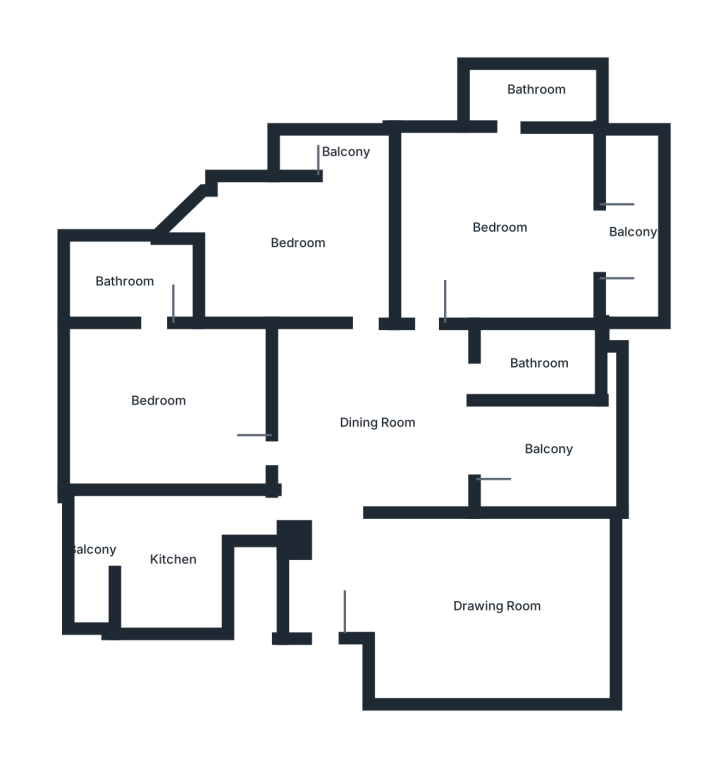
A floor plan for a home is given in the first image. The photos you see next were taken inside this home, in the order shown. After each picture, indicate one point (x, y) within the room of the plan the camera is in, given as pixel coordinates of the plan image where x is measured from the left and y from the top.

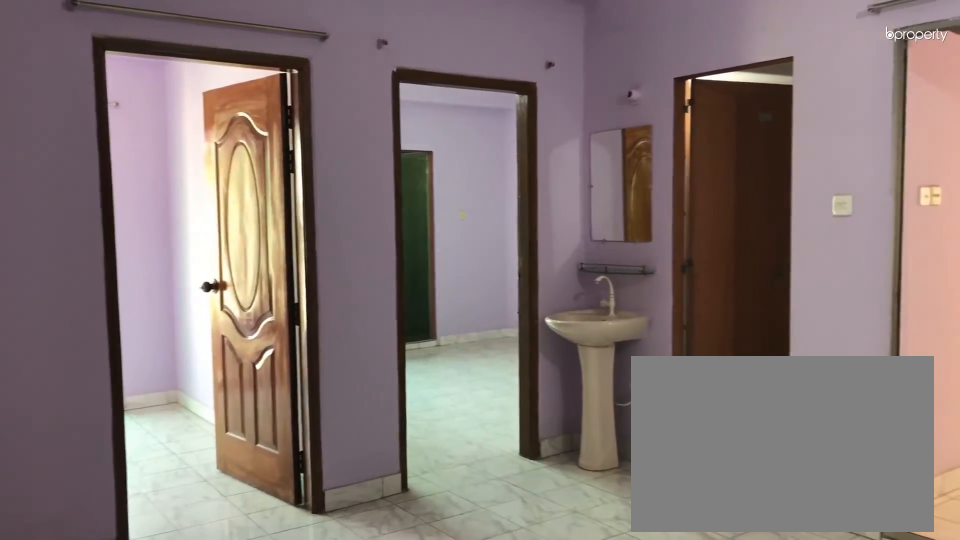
(380, 425)
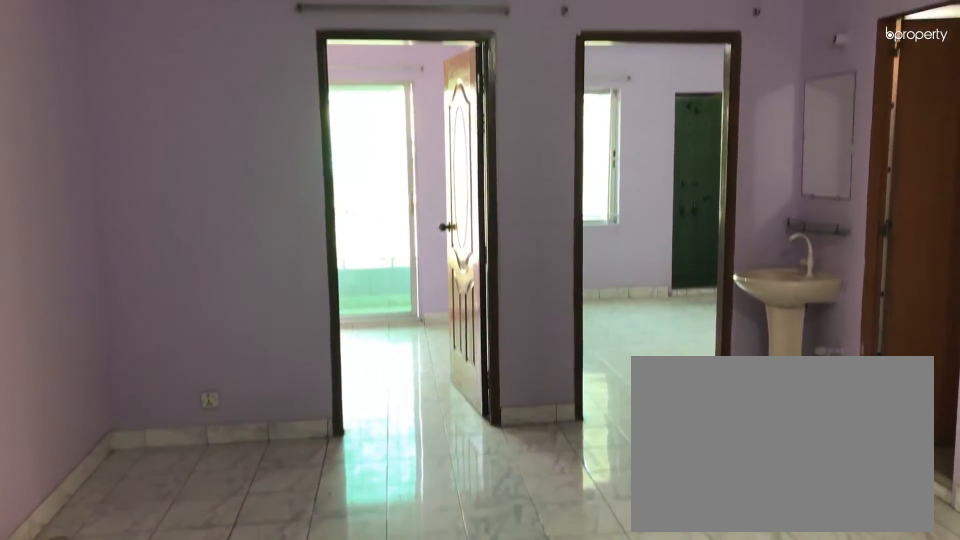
(379, 425)
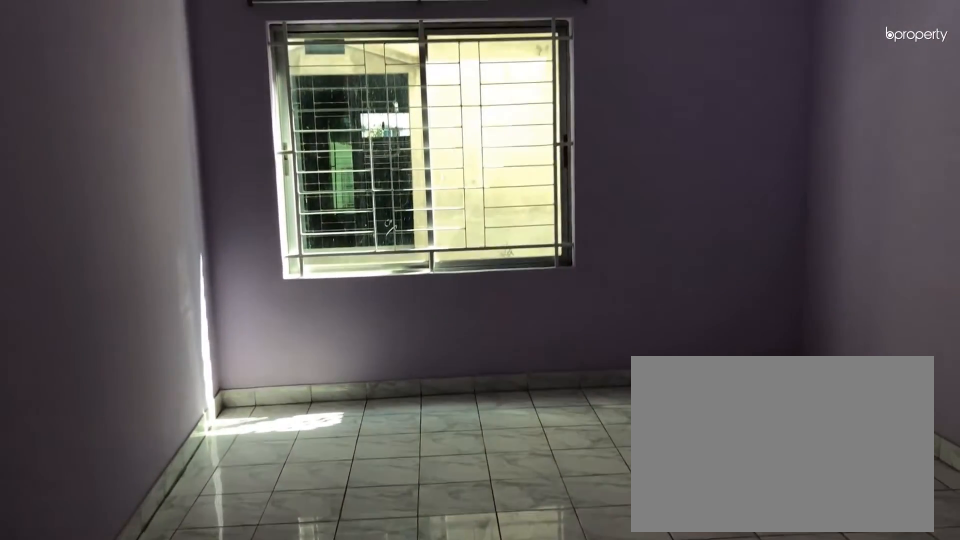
(495, 611)
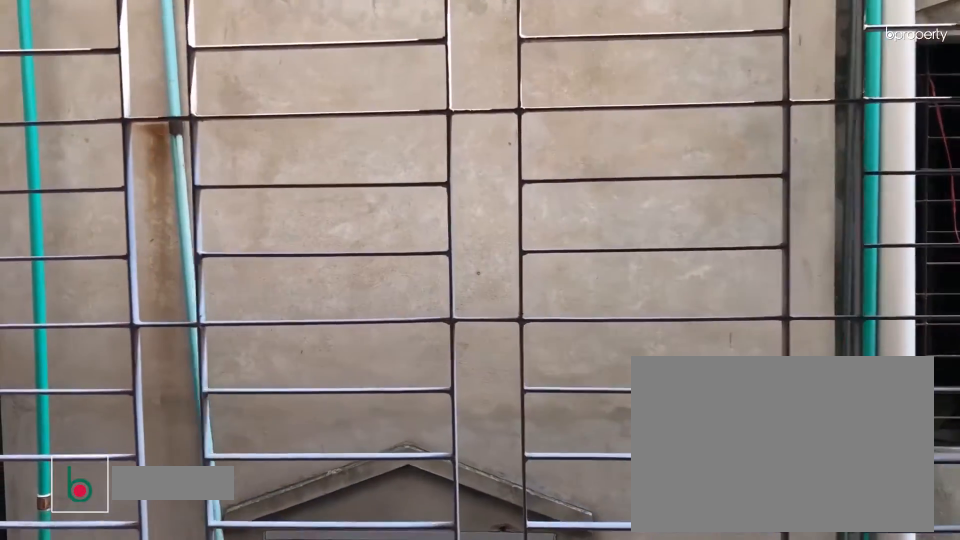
(555, 450)
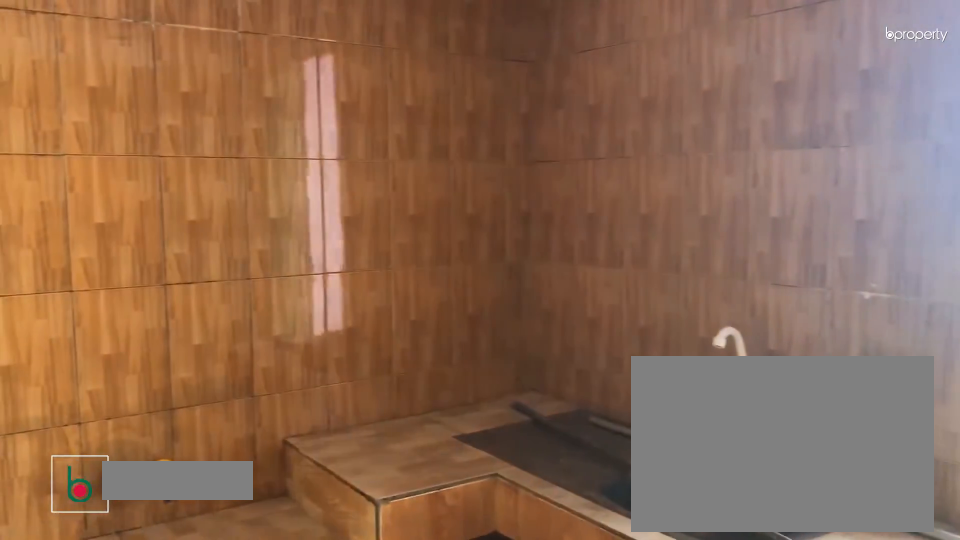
(169, 566)
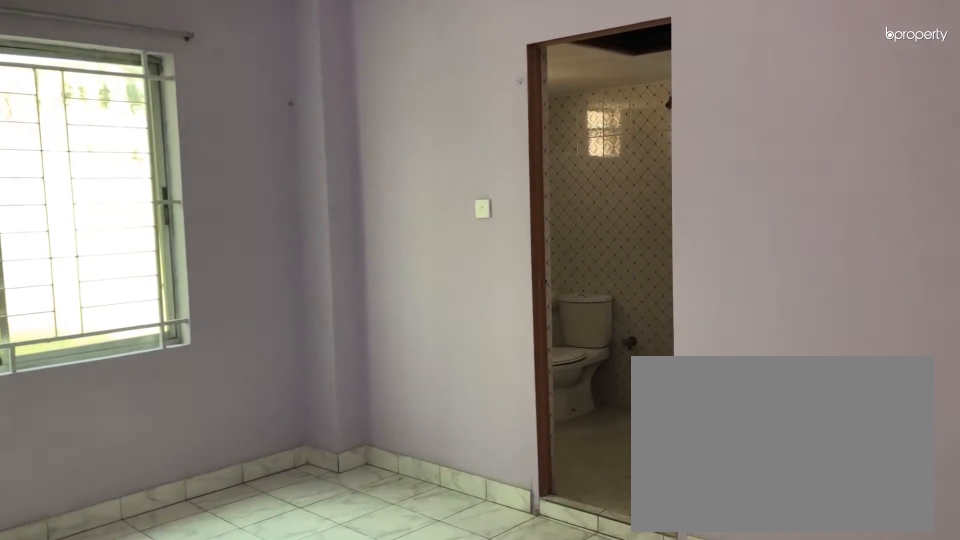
(158, 400)
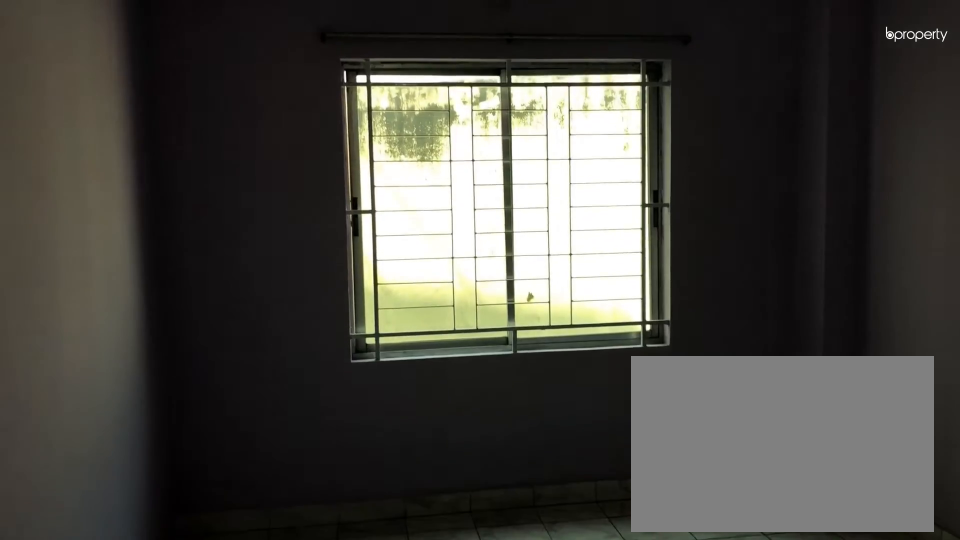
(158, 400)
